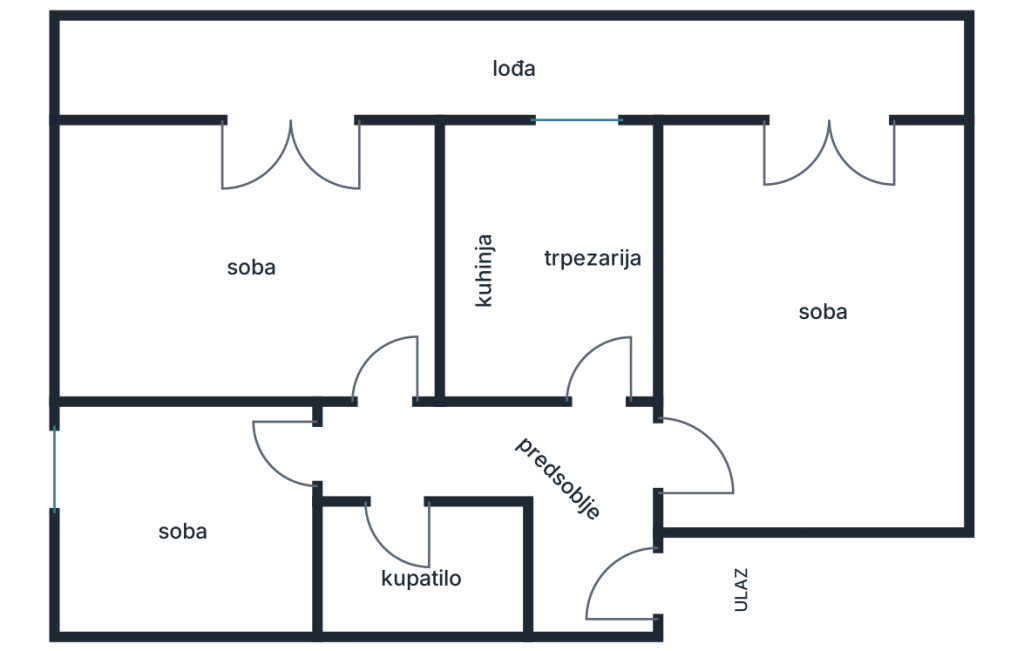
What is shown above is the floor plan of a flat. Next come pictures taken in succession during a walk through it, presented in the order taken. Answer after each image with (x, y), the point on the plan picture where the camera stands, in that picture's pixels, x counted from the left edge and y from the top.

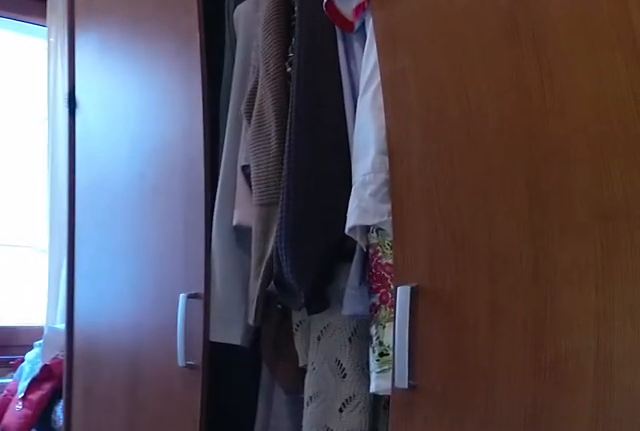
(257, 452)
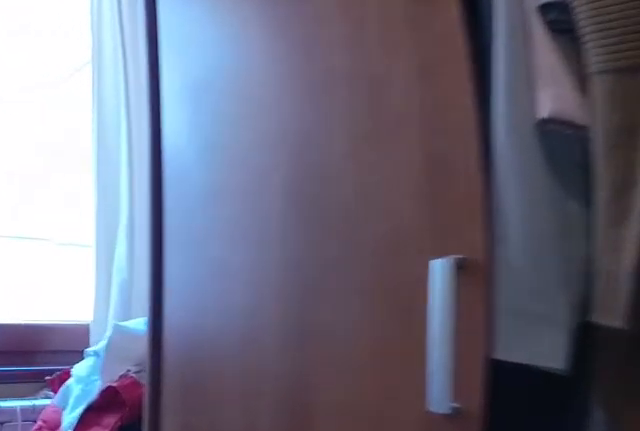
(224, 452)
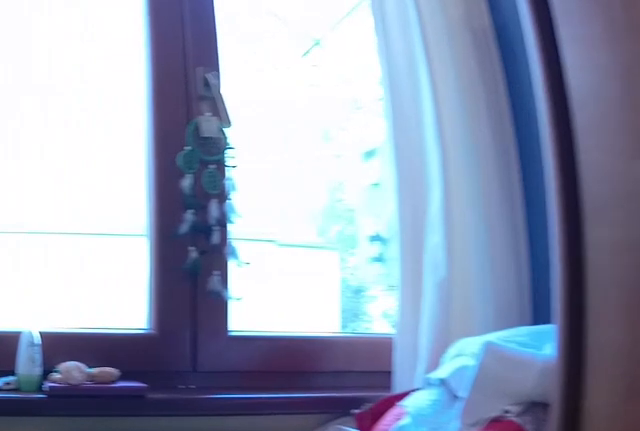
(198, 452)
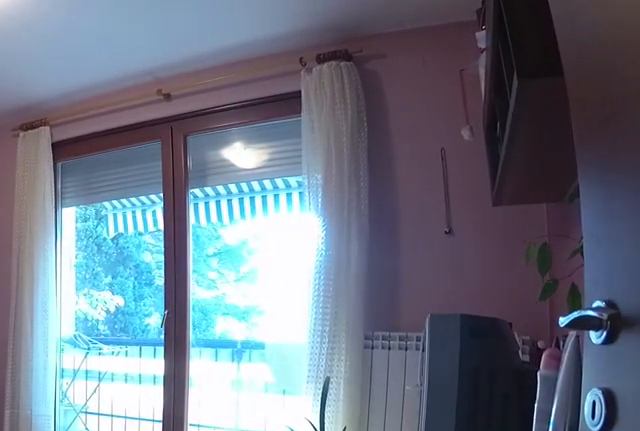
(363, 421)
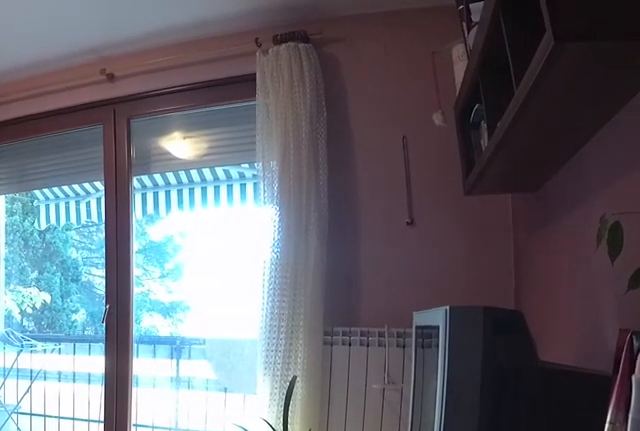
(363, 420)
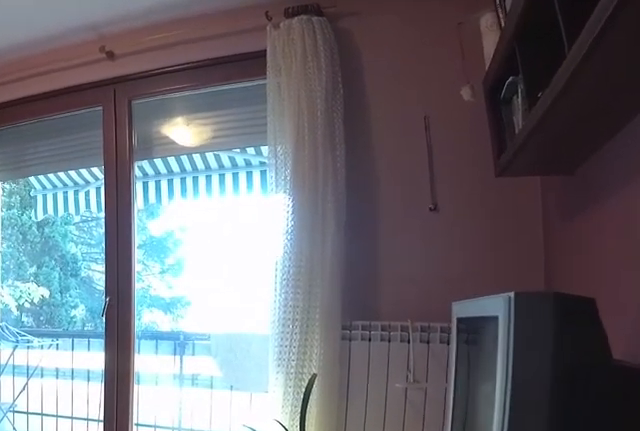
(345, 402)
